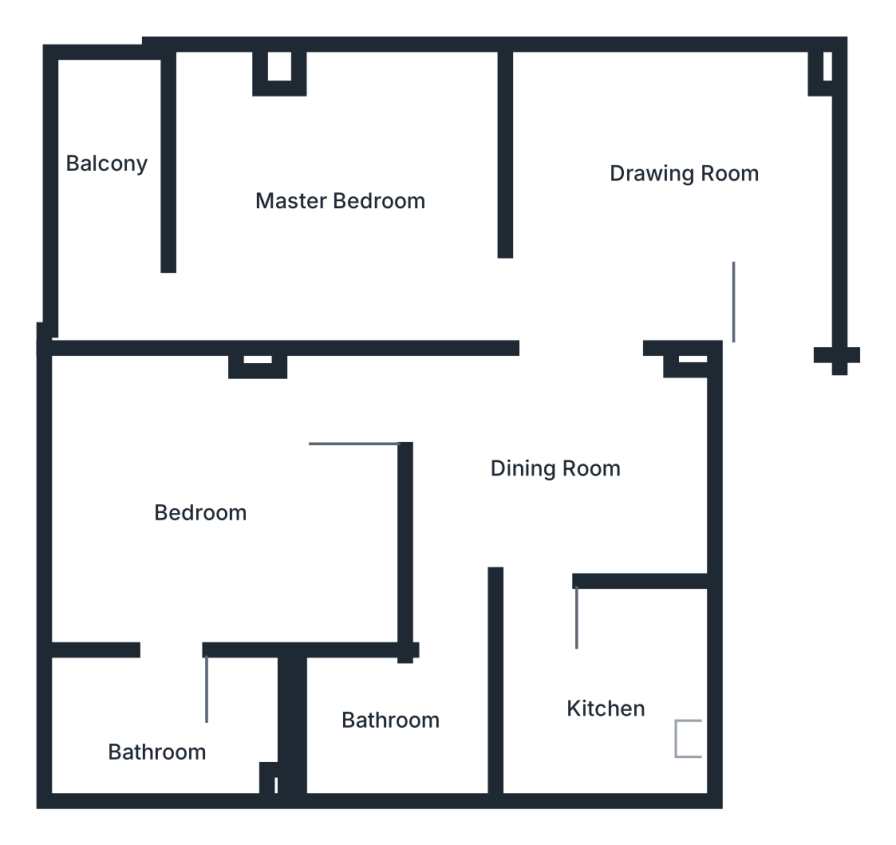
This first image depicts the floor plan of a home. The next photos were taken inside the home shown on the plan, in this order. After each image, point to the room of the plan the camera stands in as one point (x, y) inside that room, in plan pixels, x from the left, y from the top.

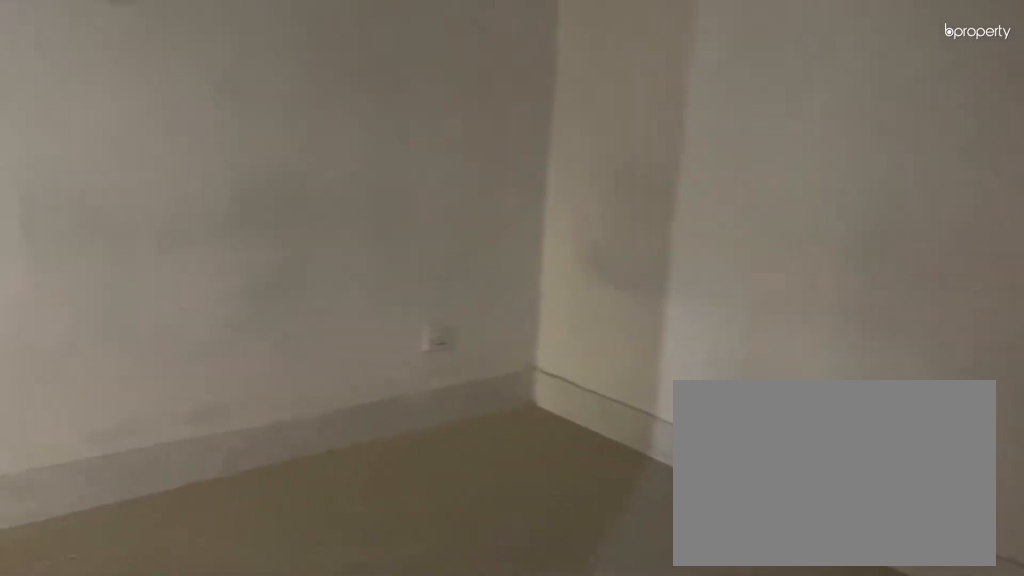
(657, 194)
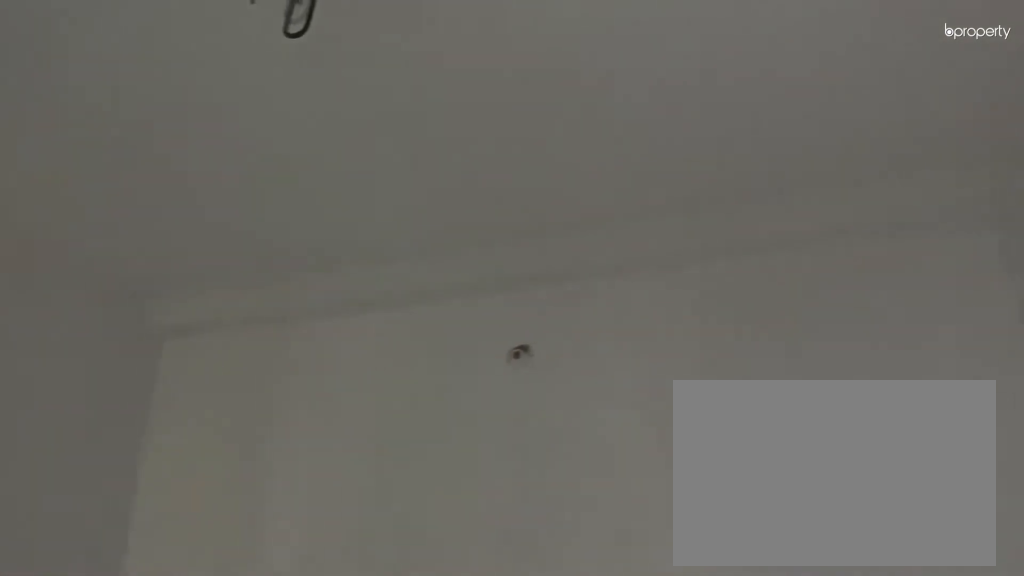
(657, 194)
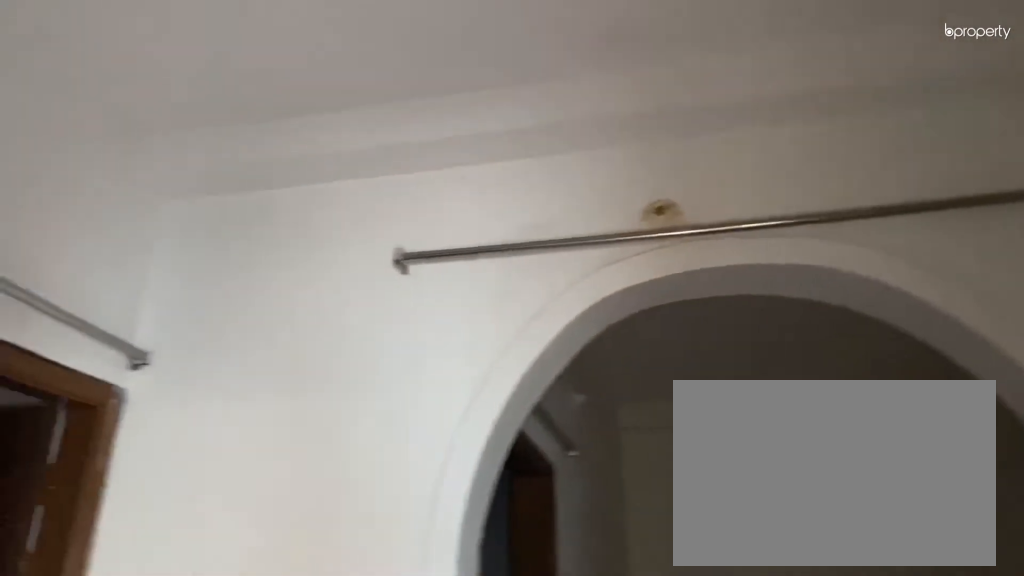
(544, 457)
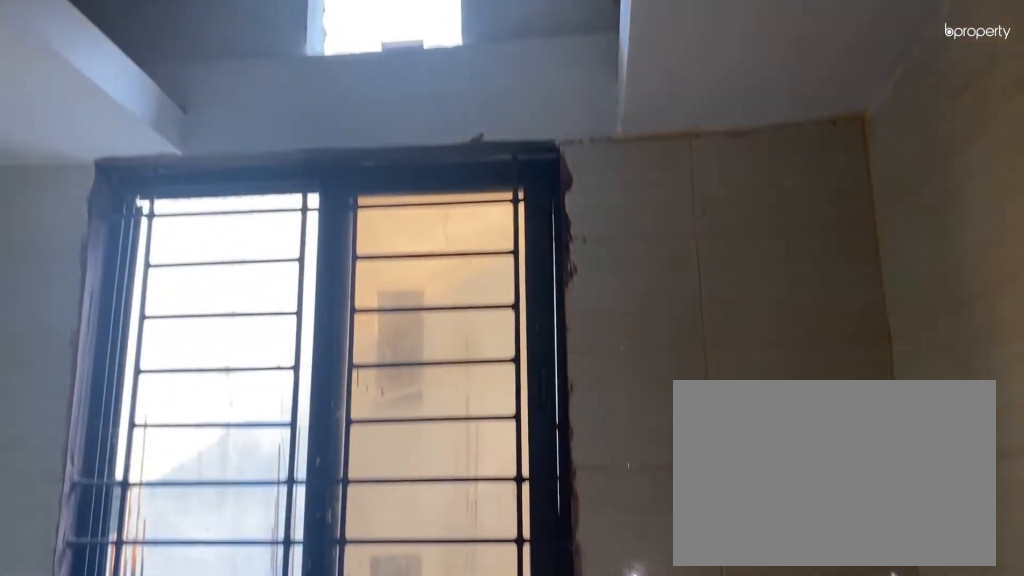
(607, 677)
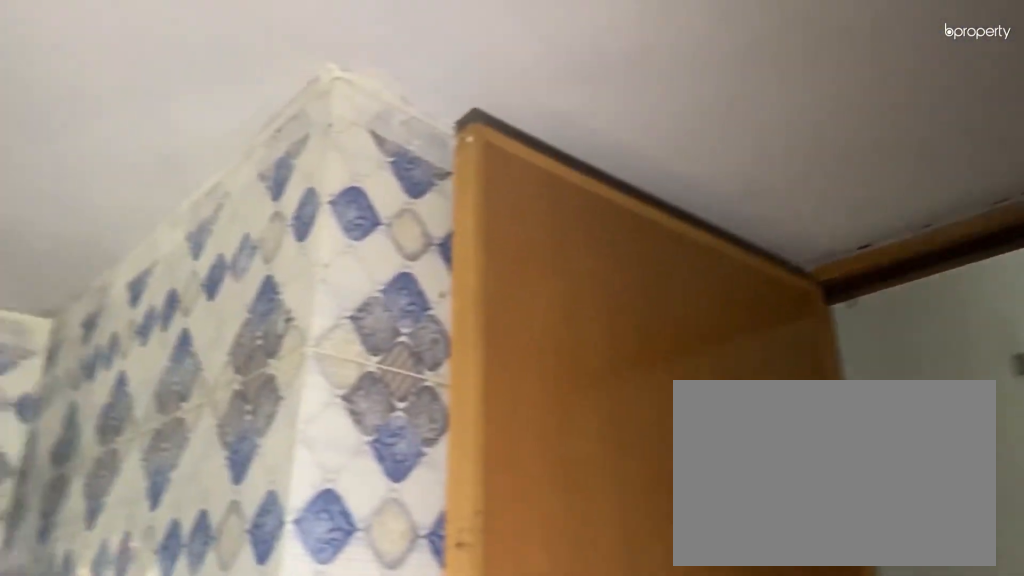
(387, 724)
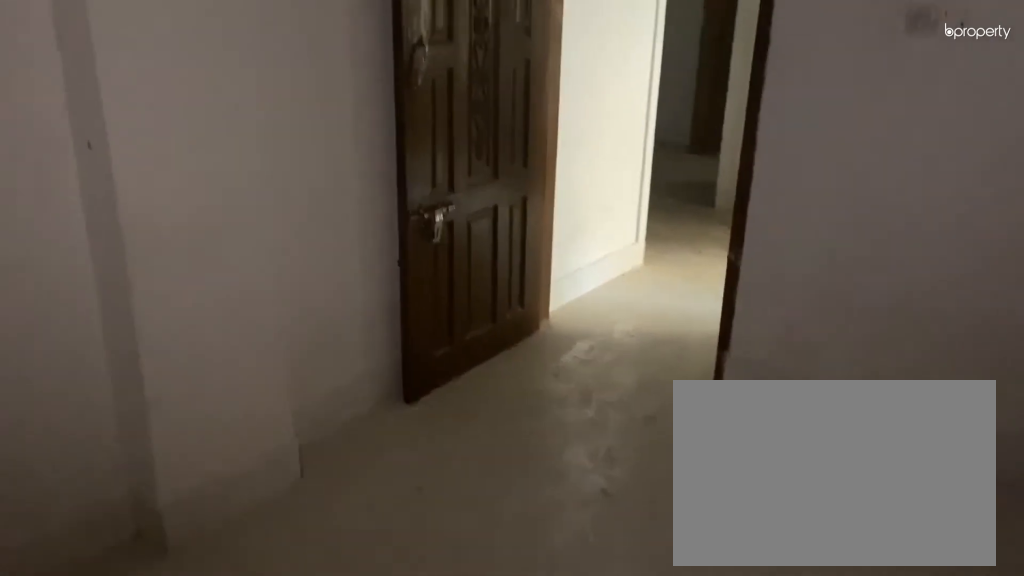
(241, 527)
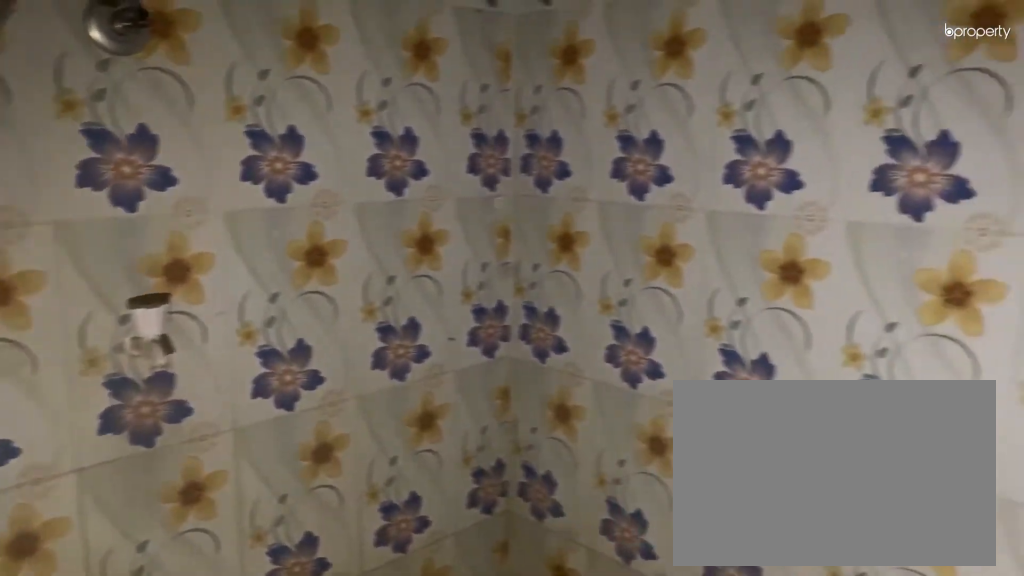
(178, 714)
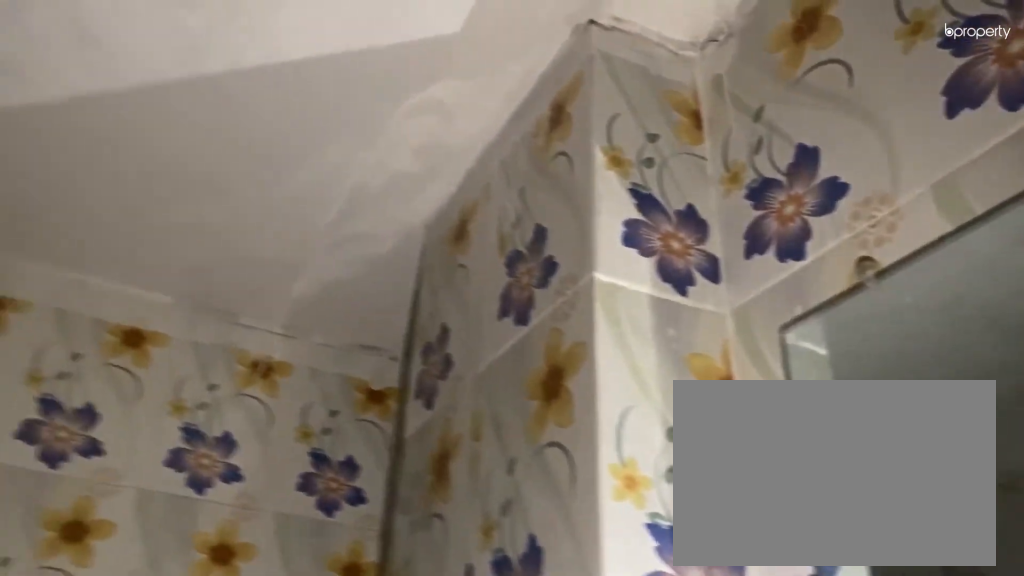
(178, 714)
